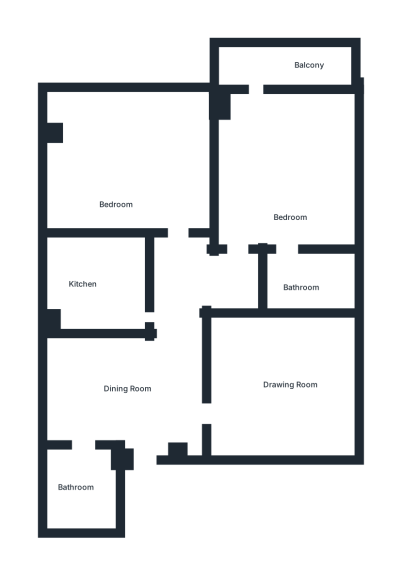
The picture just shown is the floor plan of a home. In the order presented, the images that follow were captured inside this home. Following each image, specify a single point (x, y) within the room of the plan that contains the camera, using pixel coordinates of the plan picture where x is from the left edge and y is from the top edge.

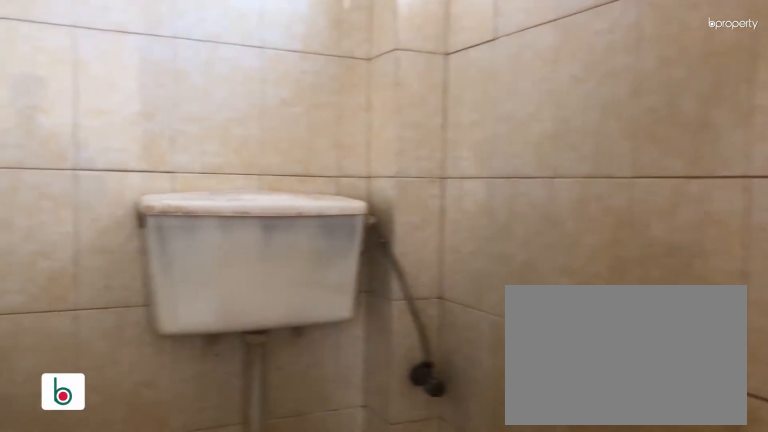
(80, 488)
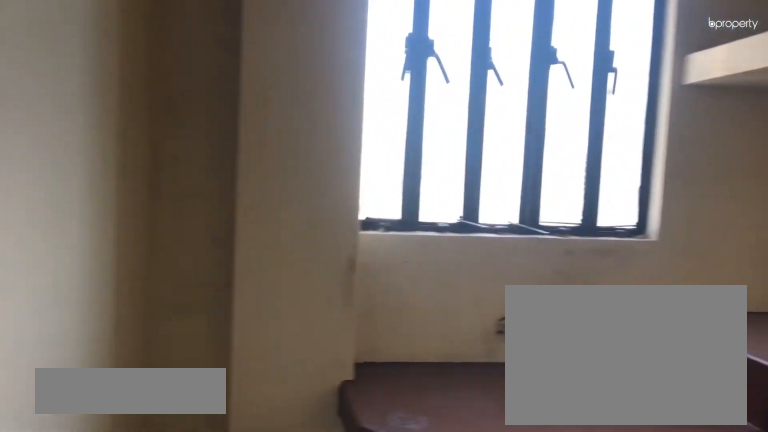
(88, 279)
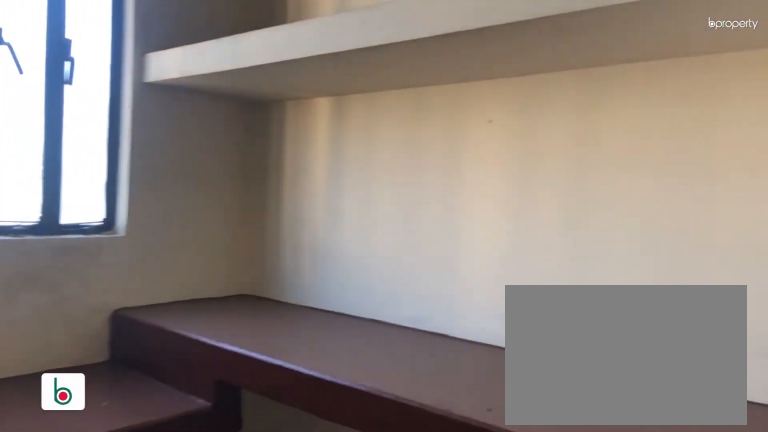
(88, 279)
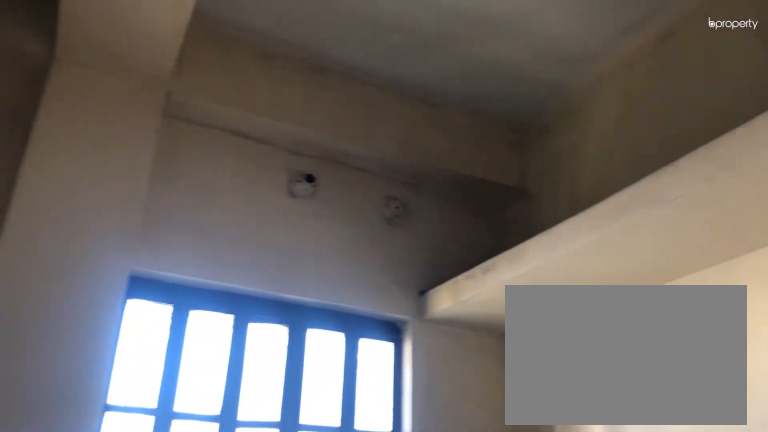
(88, 279)
